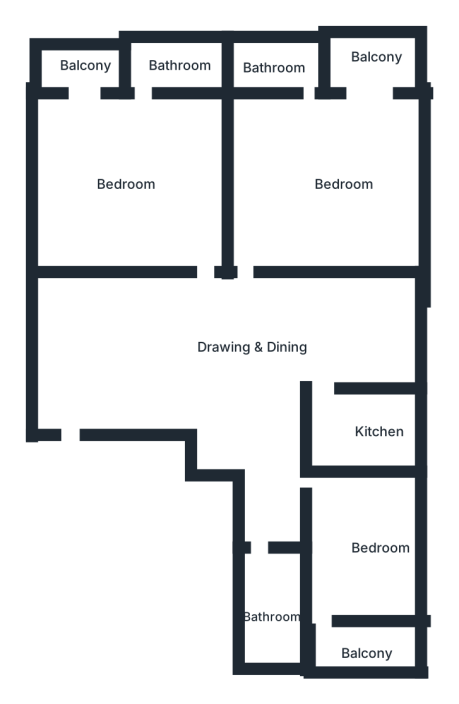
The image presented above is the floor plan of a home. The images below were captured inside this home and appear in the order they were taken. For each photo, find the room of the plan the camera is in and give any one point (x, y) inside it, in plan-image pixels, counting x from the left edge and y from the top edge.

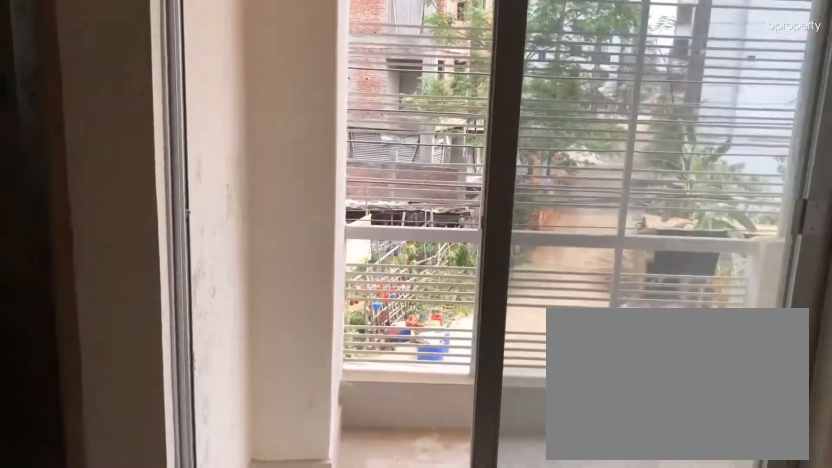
(374, 104)
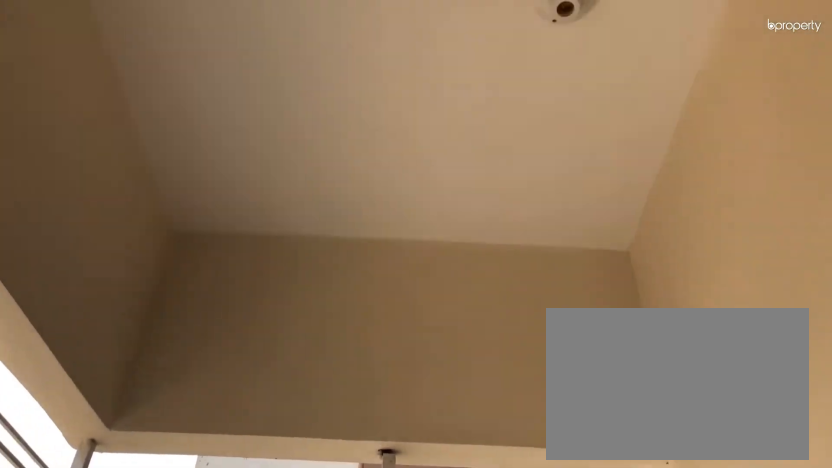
(372, 73)
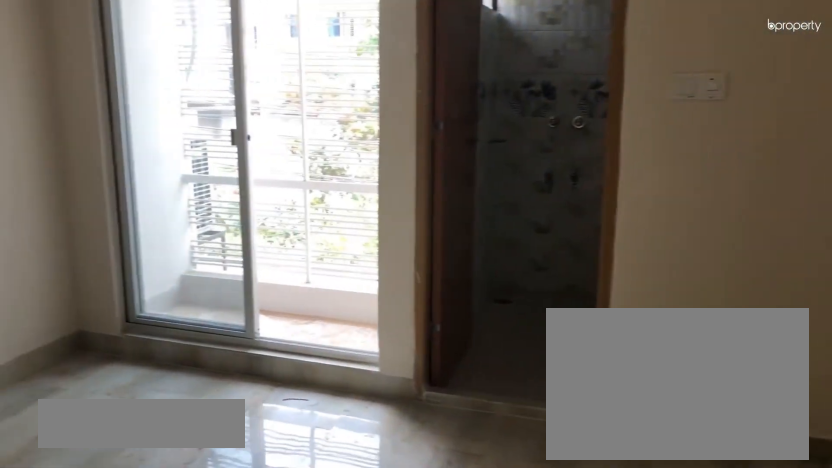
(135, 116)
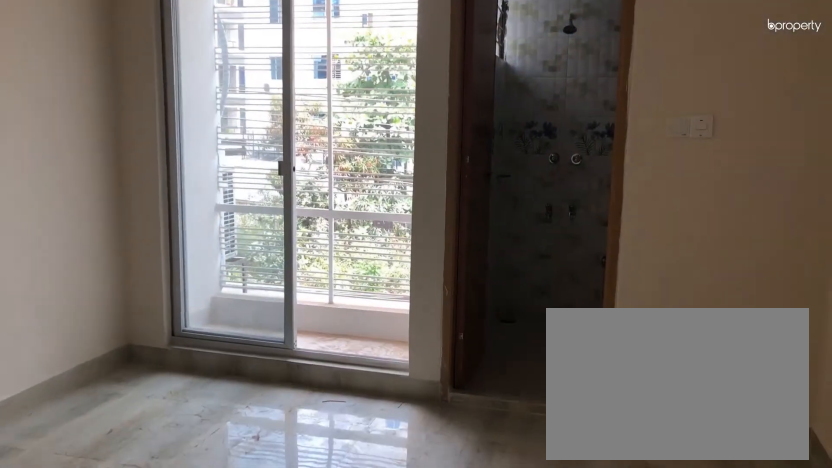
(135, 116)
